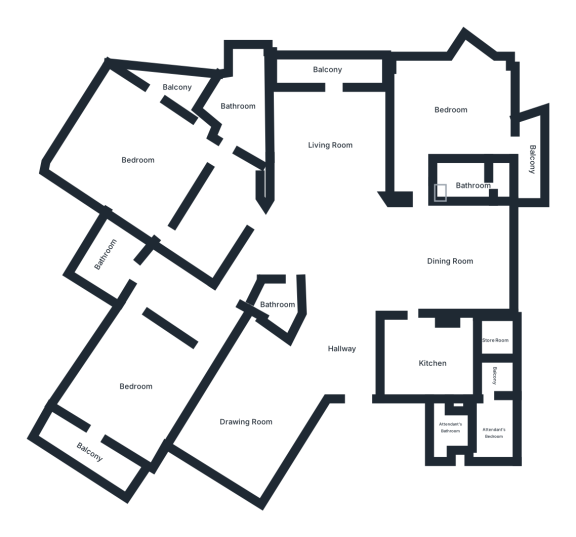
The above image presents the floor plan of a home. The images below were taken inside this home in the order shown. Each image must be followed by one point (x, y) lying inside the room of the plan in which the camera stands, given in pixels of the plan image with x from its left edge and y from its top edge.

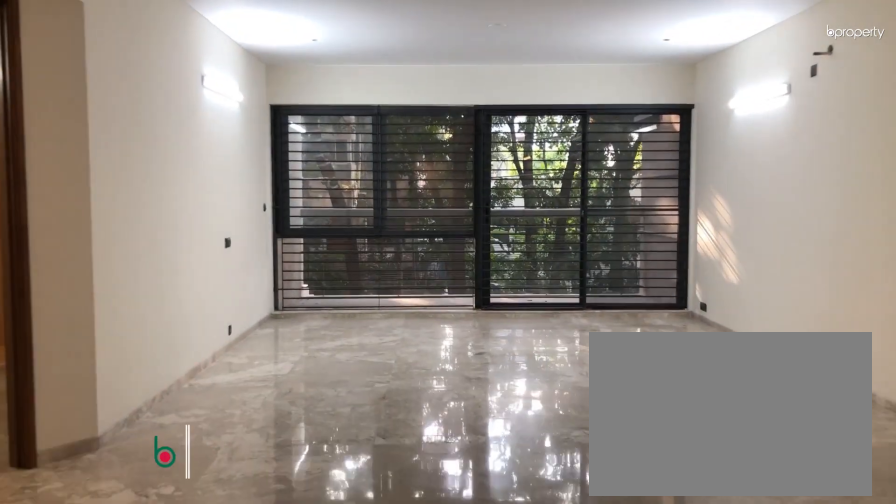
(340, 241)
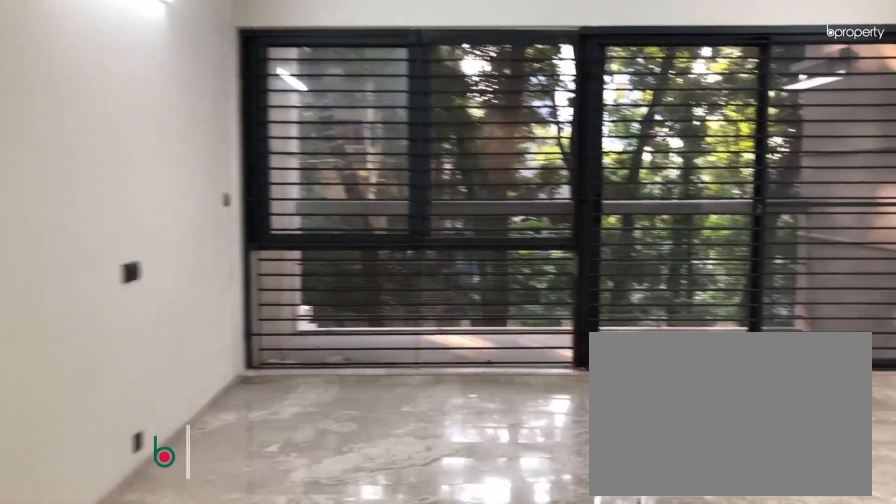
(327, 141)
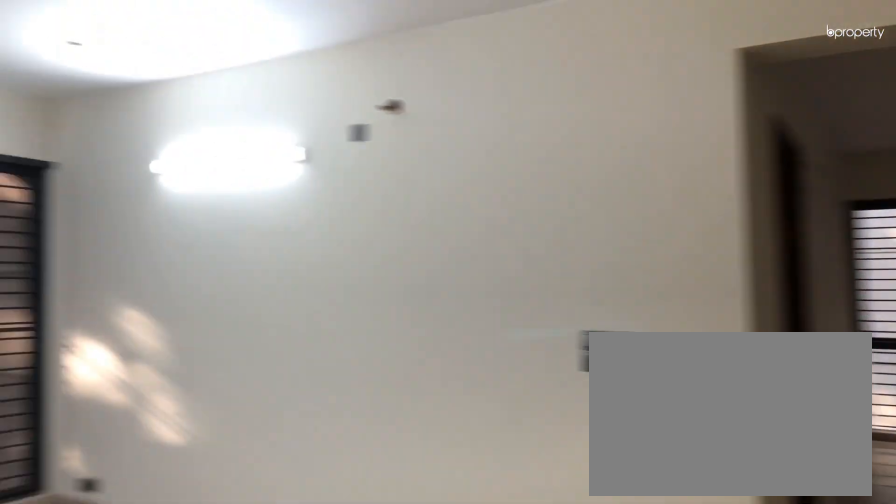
(327, 141)
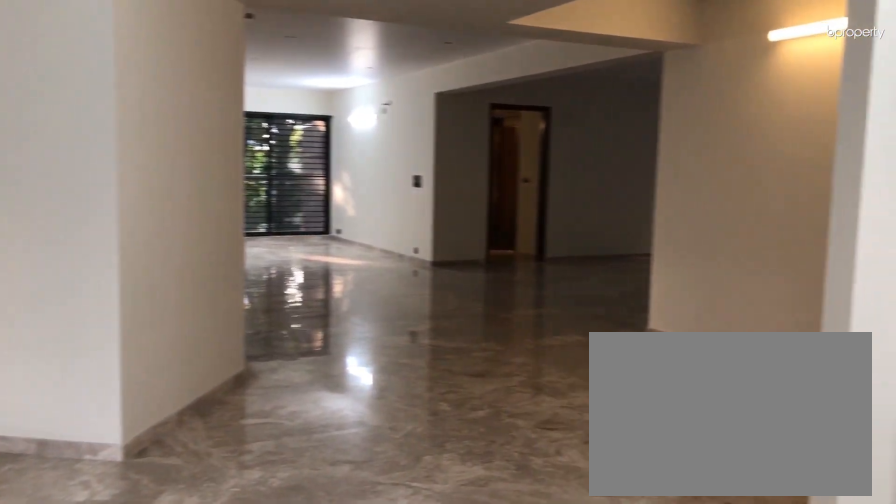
(251, 414)
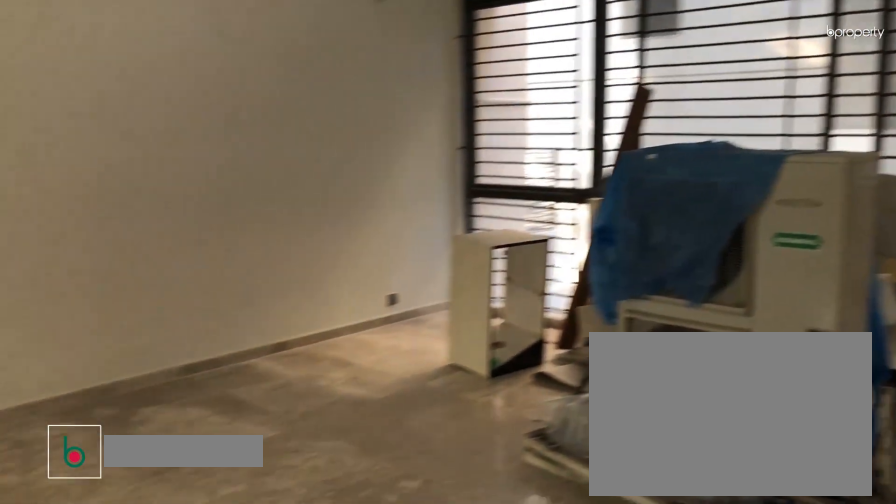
(454, 260)
